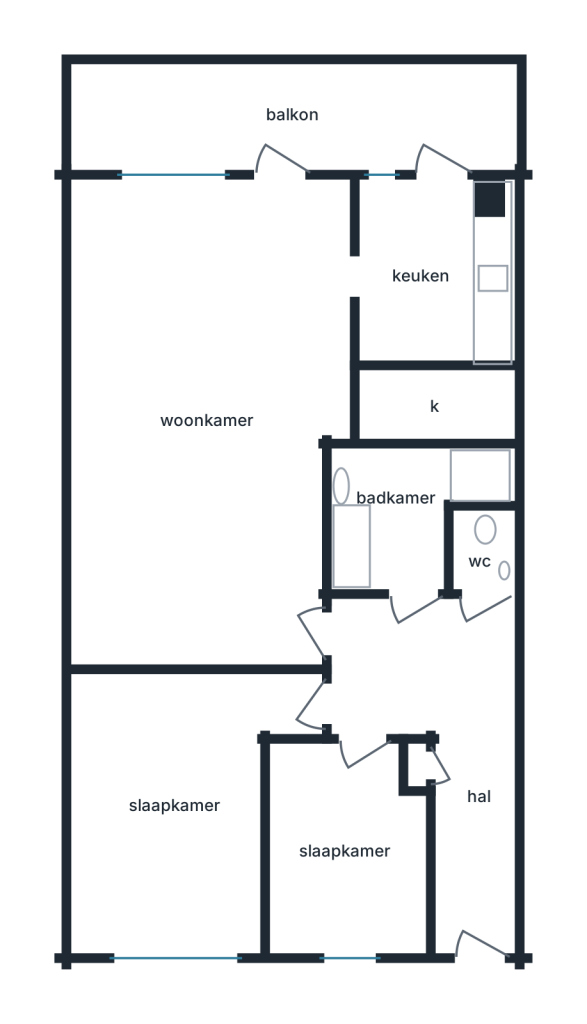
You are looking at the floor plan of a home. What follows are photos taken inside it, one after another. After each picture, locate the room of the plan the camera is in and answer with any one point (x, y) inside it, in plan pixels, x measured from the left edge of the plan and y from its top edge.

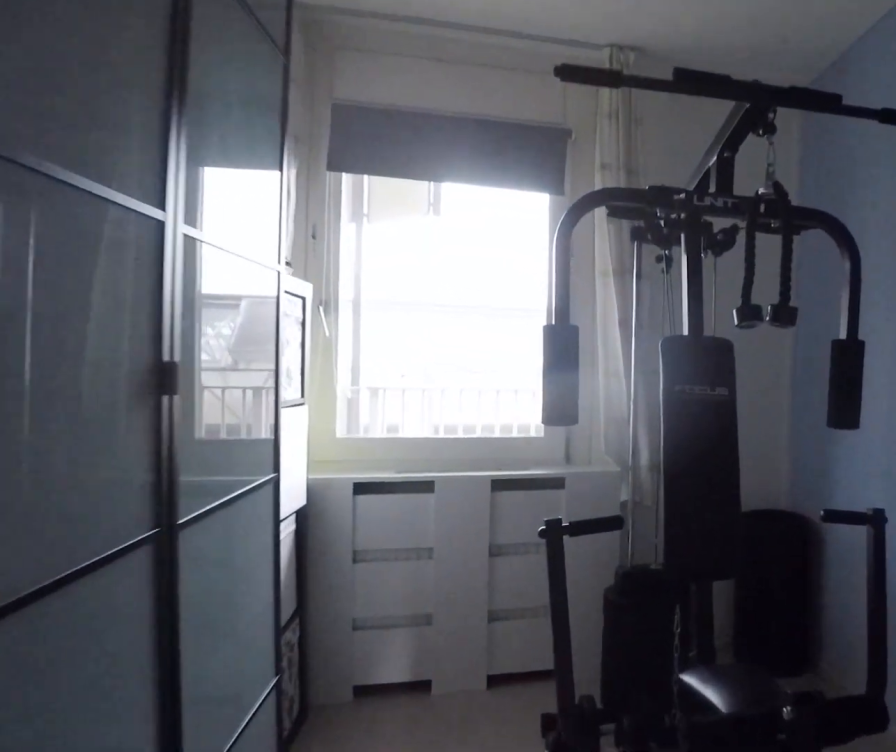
(344, 849)
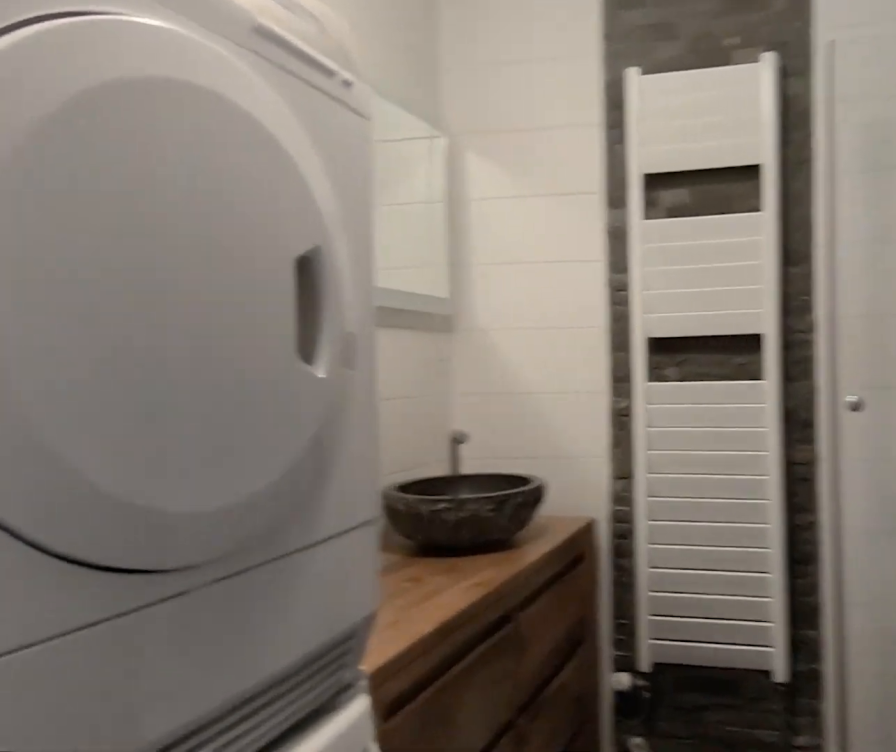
(401, 510)
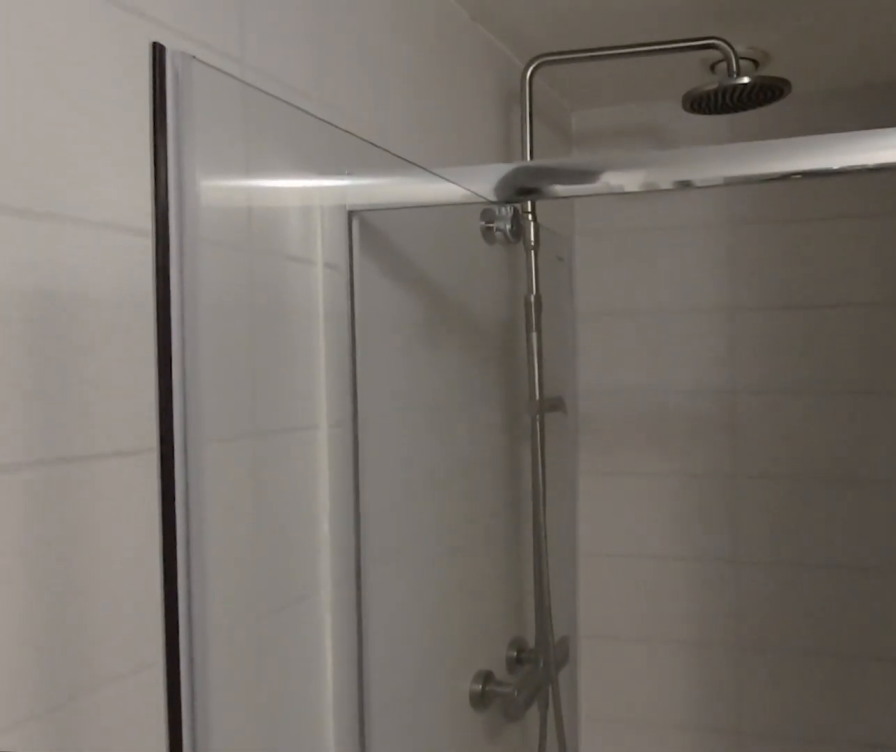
(401, 510)
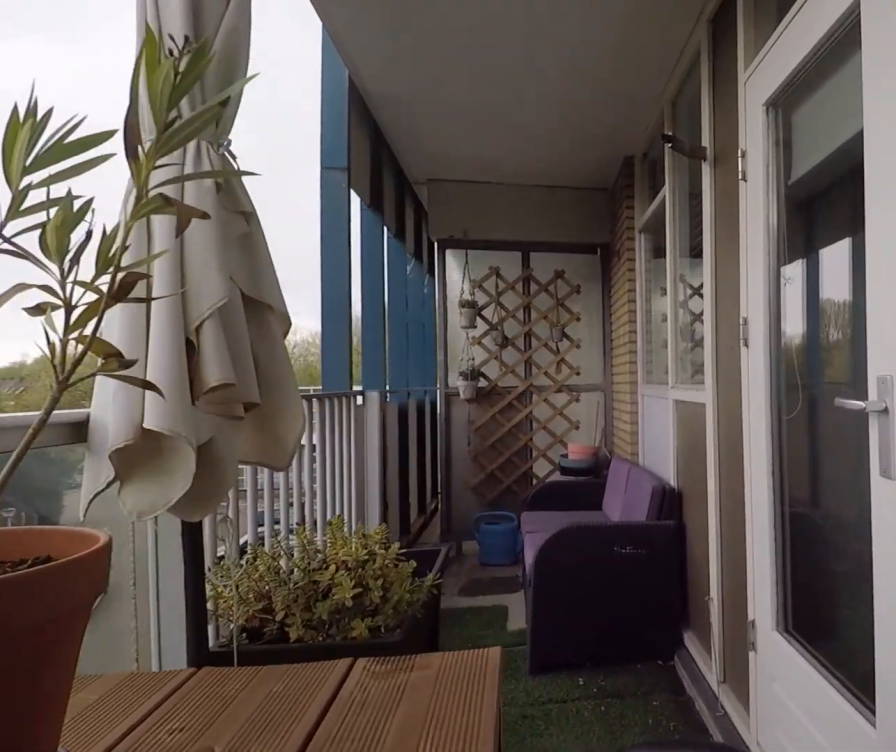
(293, 115)
